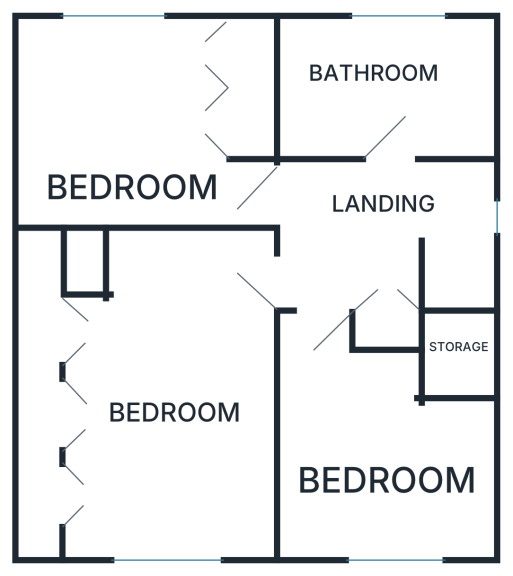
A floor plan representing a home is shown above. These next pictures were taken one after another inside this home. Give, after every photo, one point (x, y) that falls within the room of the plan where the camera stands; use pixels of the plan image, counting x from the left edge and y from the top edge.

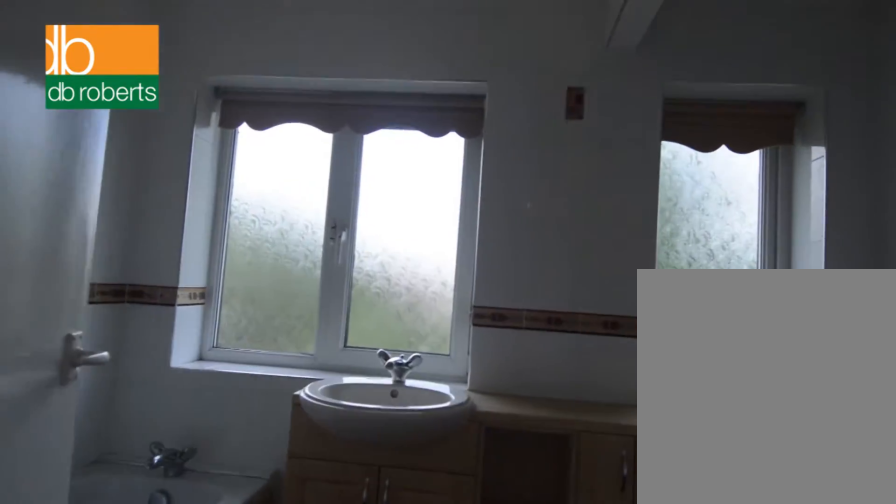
(386, 88)
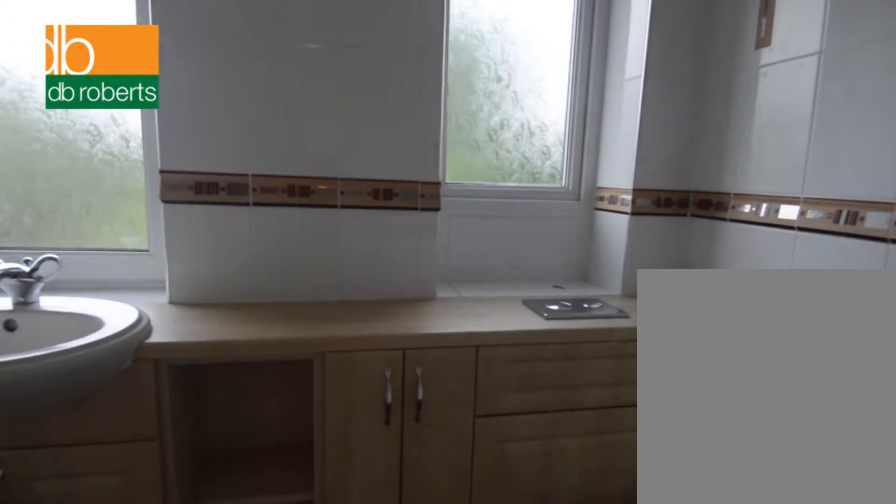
(386, 88)
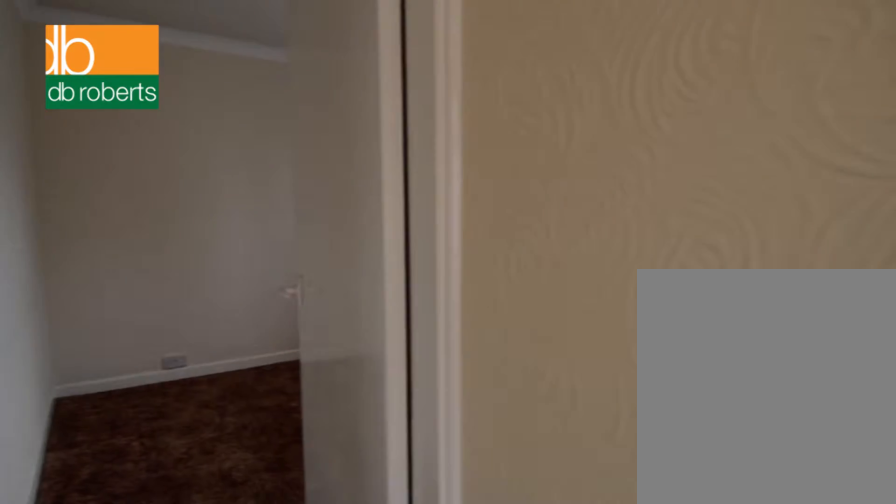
(383, 241)
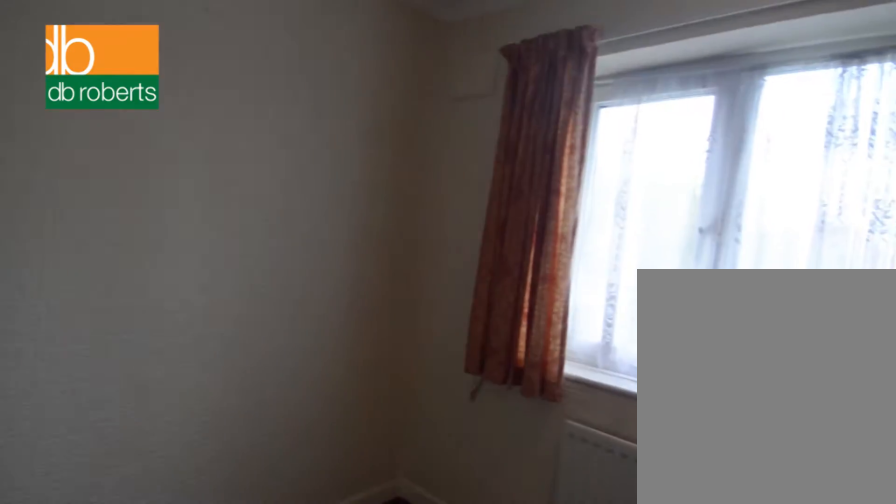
(146, 122)
